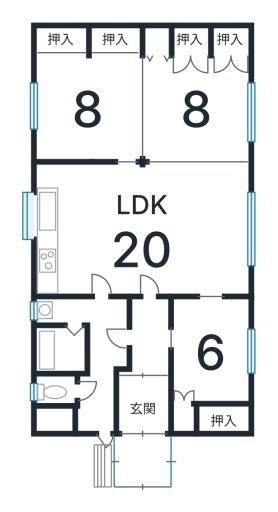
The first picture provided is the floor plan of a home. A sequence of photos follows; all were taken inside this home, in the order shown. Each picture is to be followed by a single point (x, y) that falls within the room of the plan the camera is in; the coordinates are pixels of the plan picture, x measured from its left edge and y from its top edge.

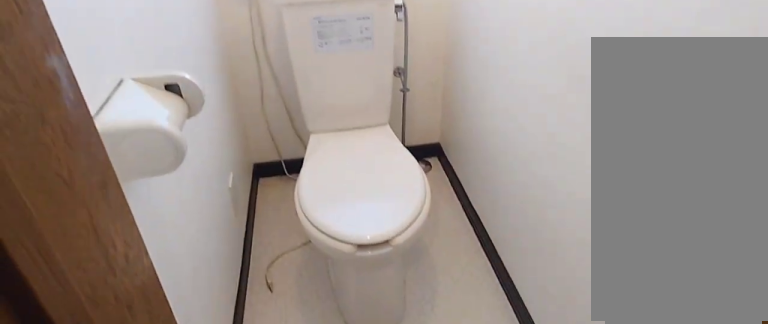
(57, 393)
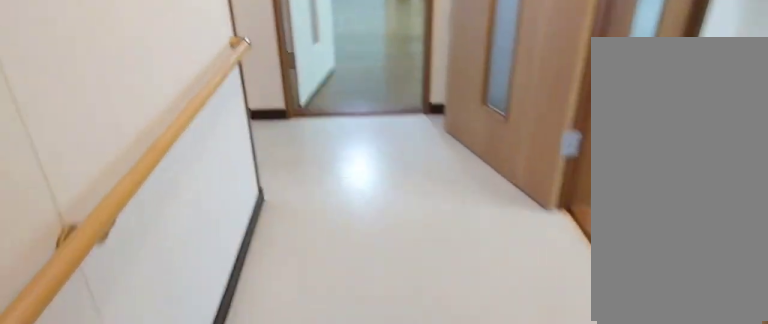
(110, 333)
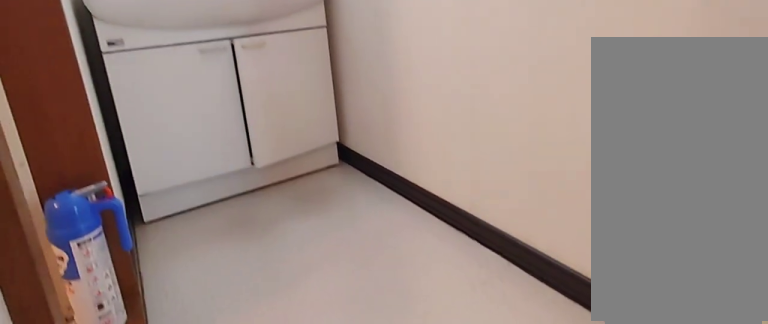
(110, 333)
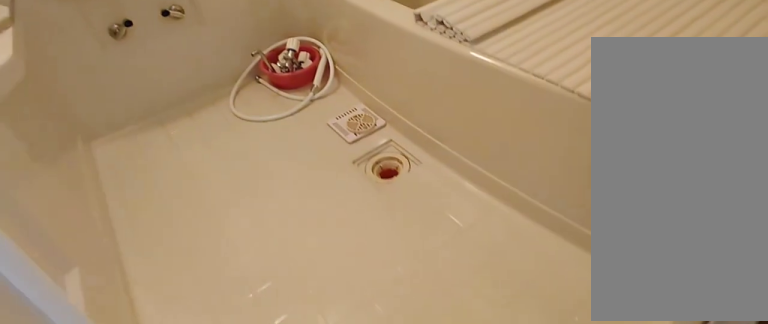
(66, 359)
